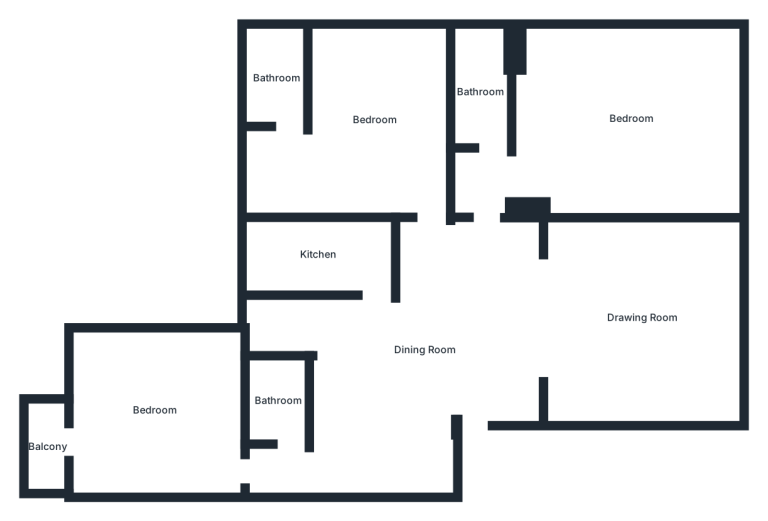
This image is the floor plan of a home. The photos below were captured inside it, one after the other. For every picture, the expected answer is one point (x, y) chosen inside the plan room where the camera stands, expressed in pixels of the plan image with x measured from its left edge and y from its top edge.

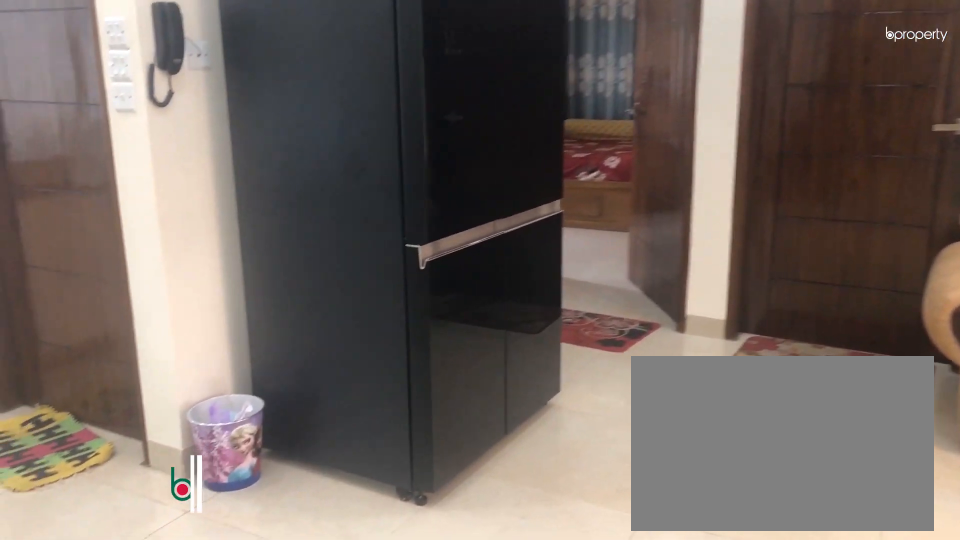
(424, 351)
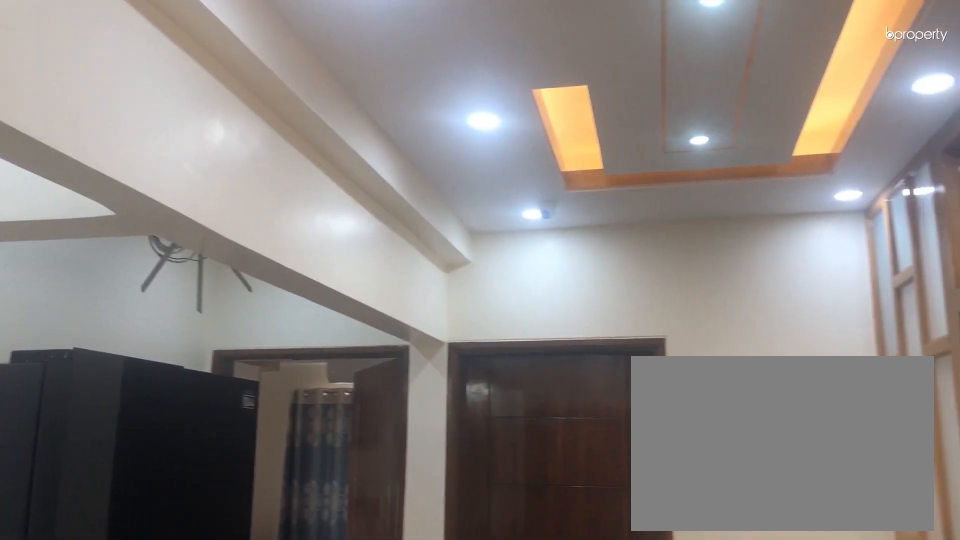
(424, 350)
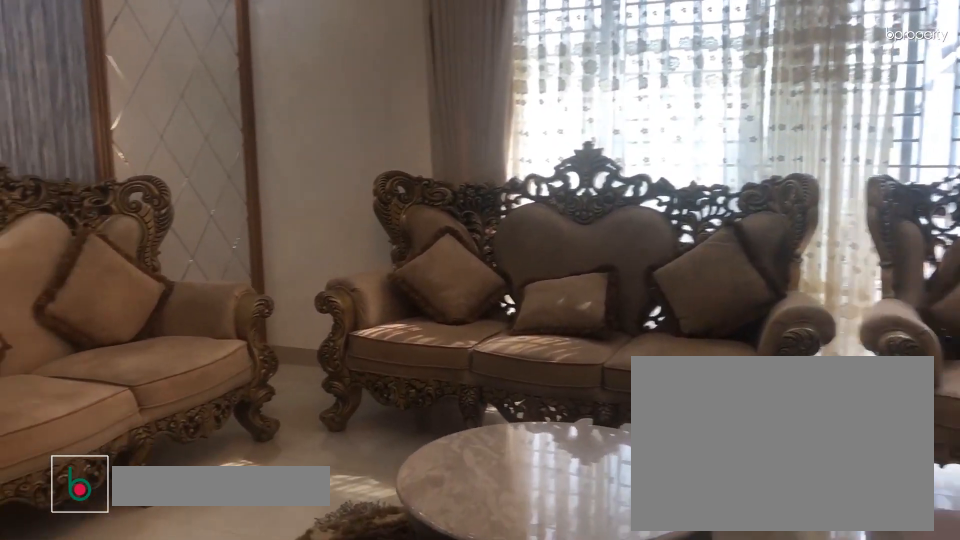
(642, 316)
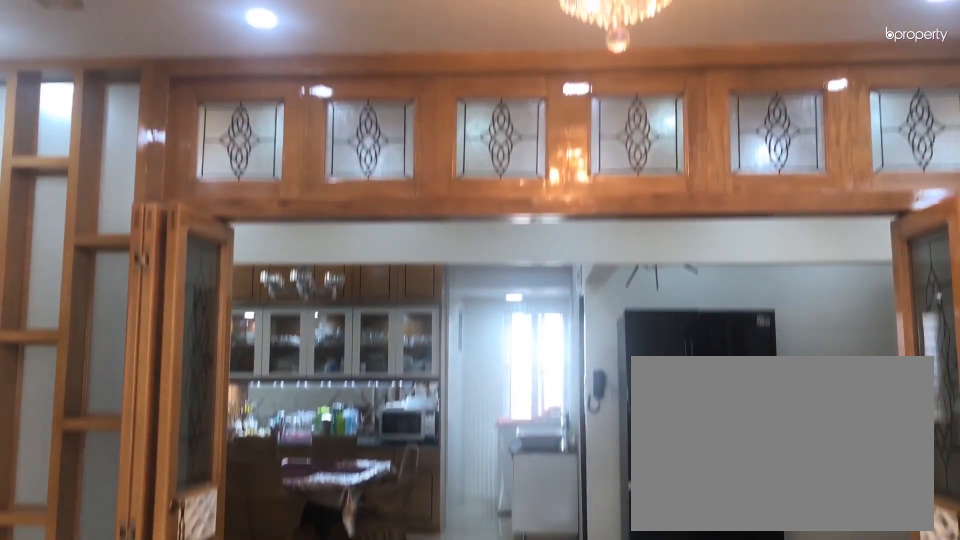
(642, 316)
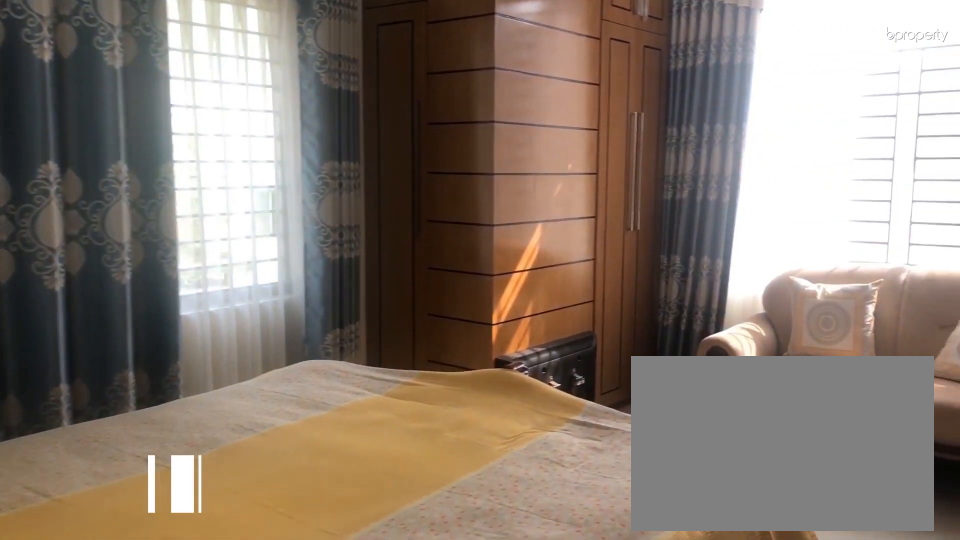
(575, 173)
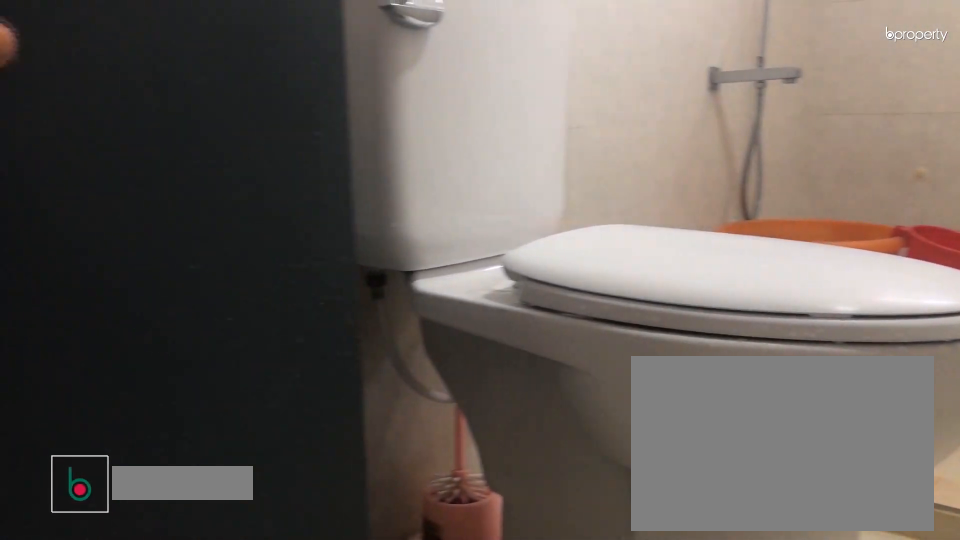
(480, 94)
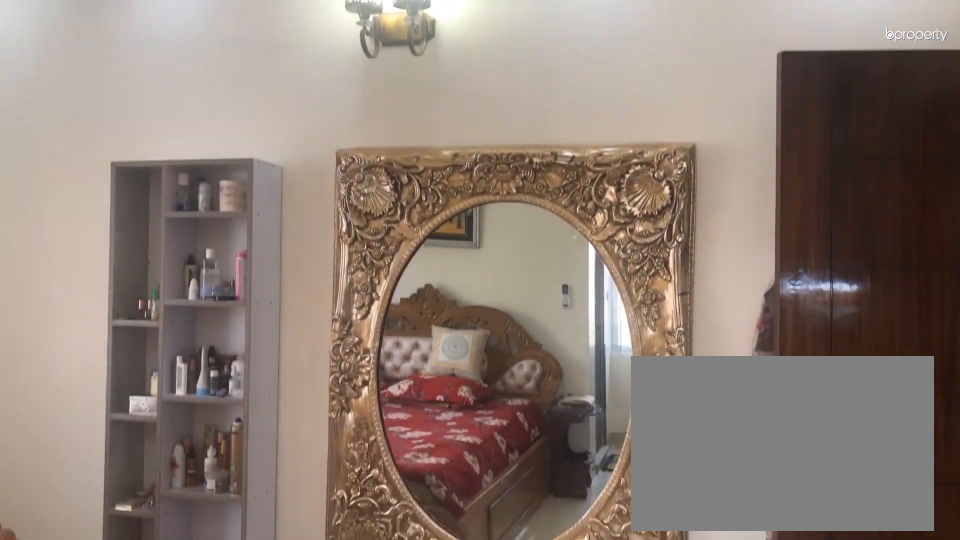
(374, 120)
